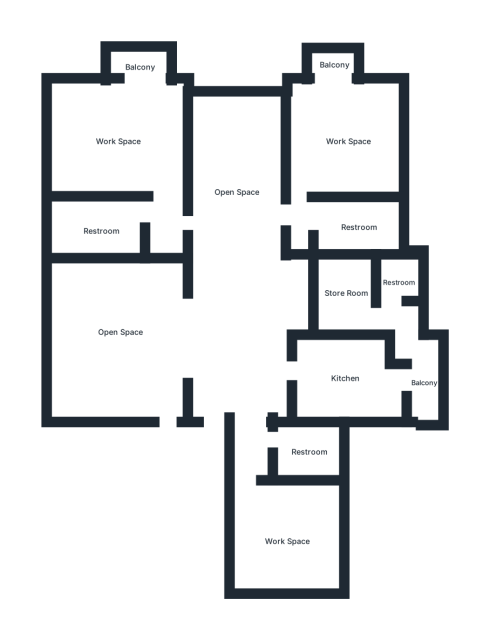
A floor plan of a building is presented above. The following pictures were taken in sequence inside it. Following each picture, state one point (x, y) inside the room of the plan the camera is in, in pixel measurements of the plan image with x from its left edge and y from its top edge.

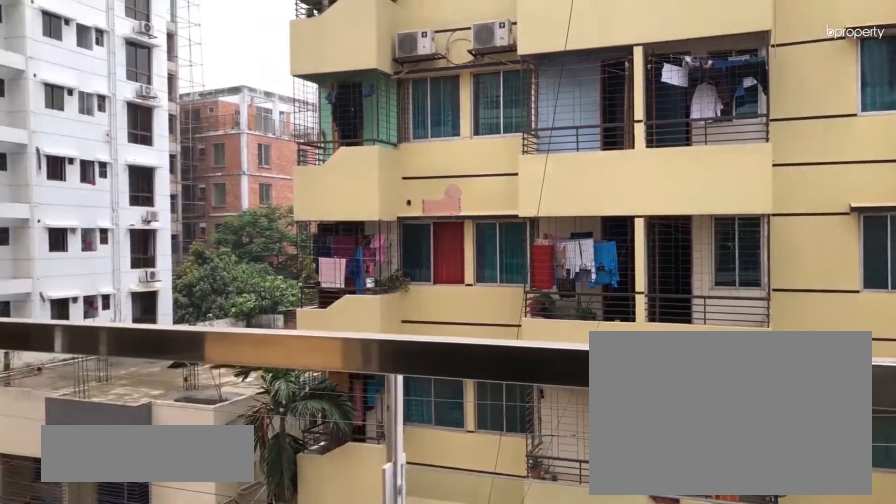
(143, 66)
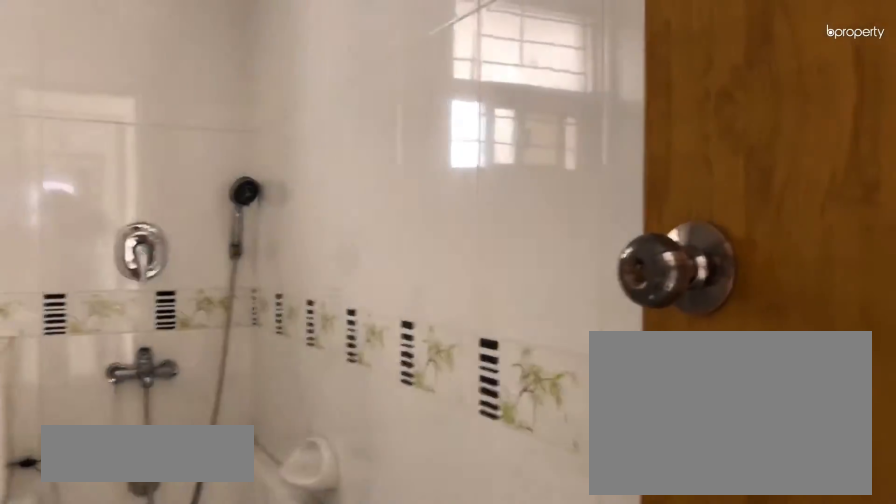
(111, 221)
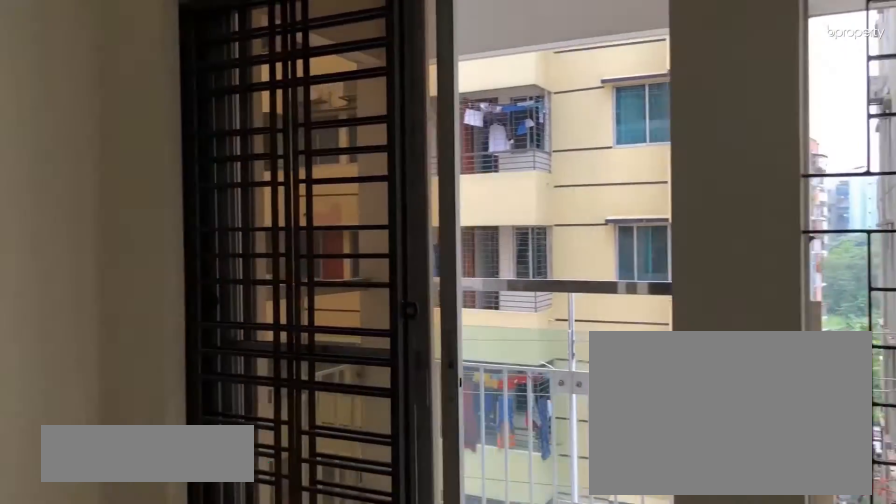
(346, 142)
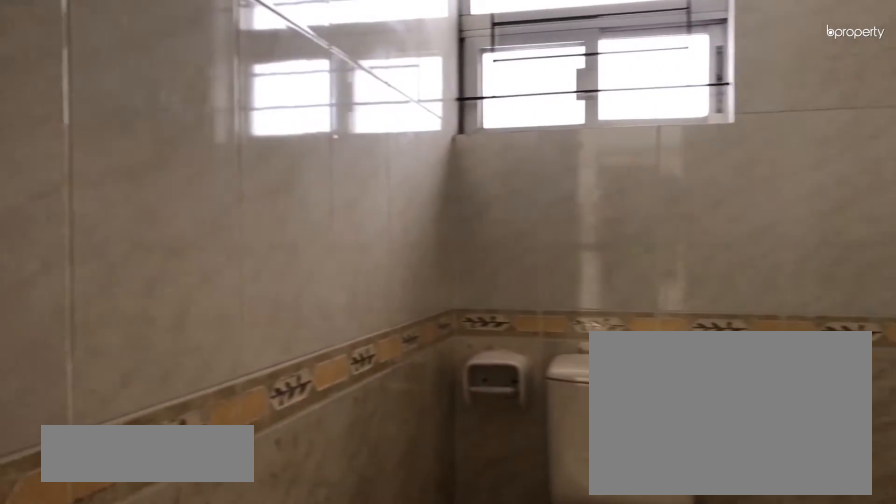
(351, 230)
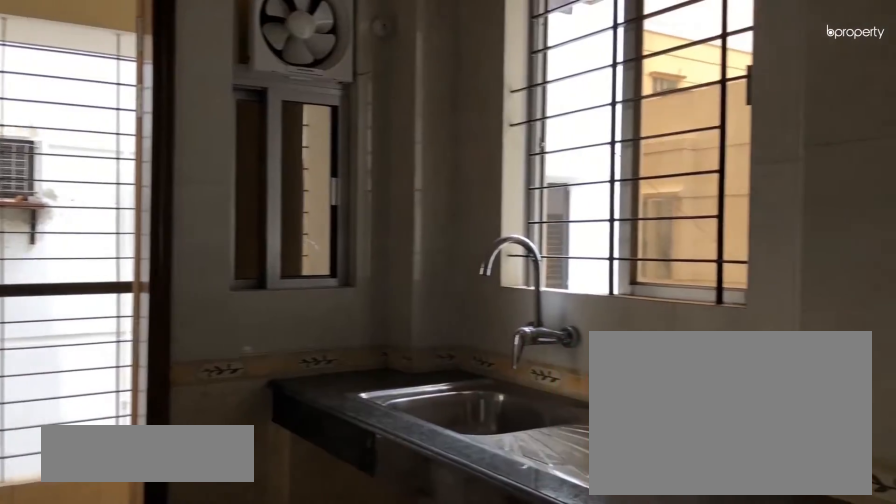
(350, 374)
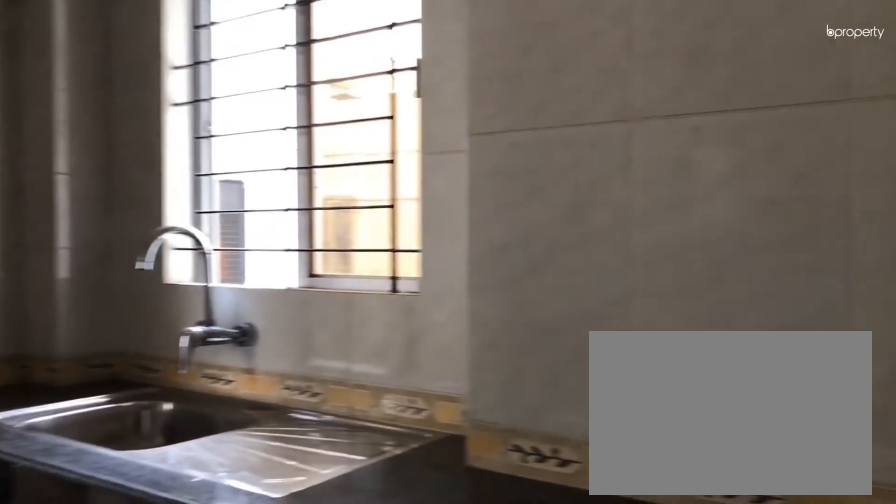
(350, 374)
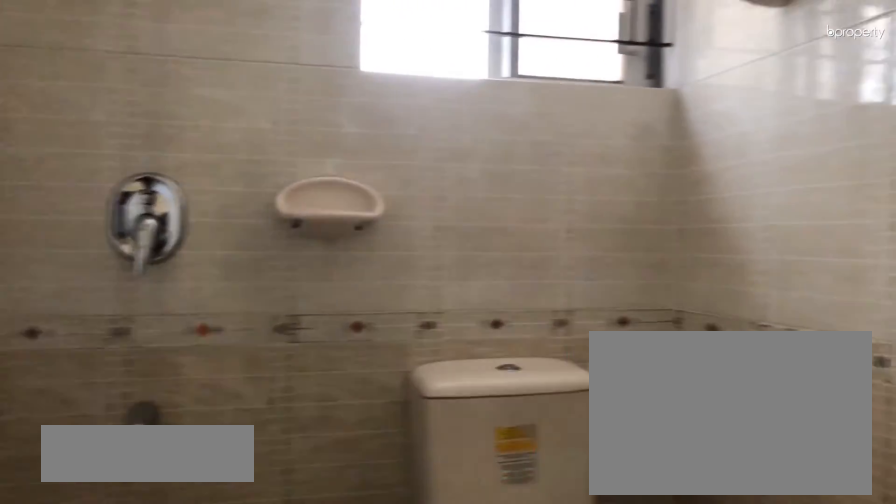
(305, 455)
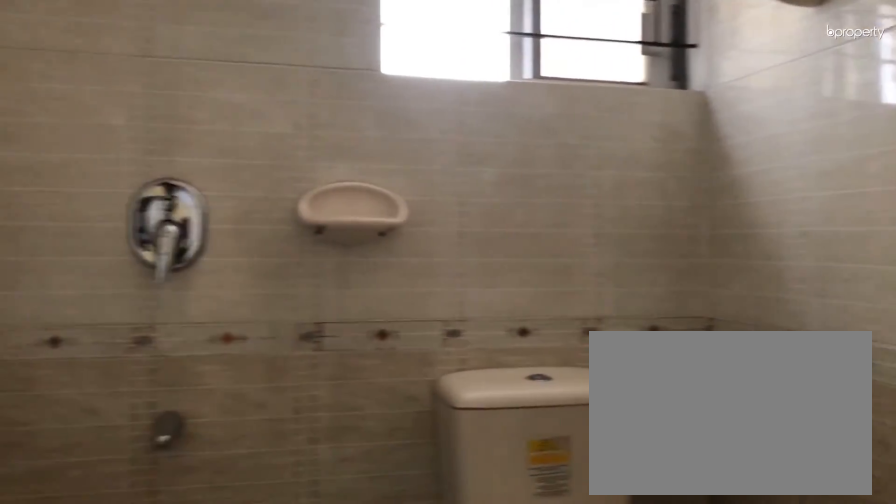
(305, 455)
